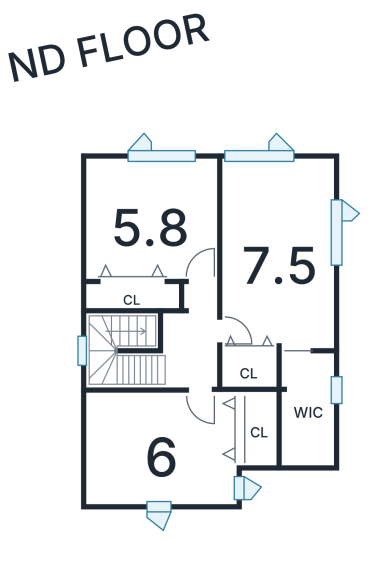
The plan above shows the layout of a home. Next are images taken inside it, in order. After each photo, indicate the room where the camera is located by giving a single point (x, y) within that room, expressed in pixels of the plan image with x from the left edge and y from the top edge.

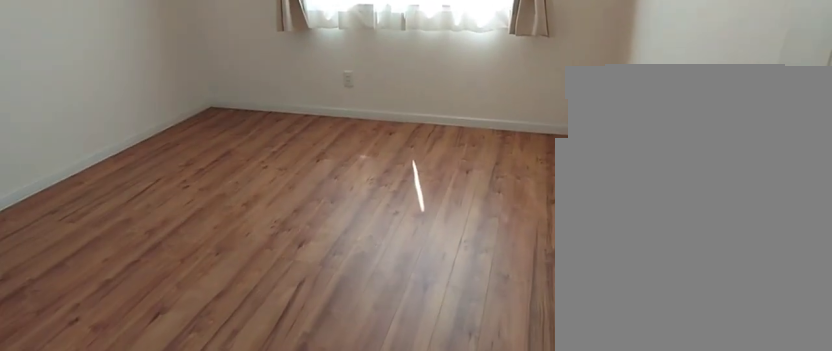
(154, 221)
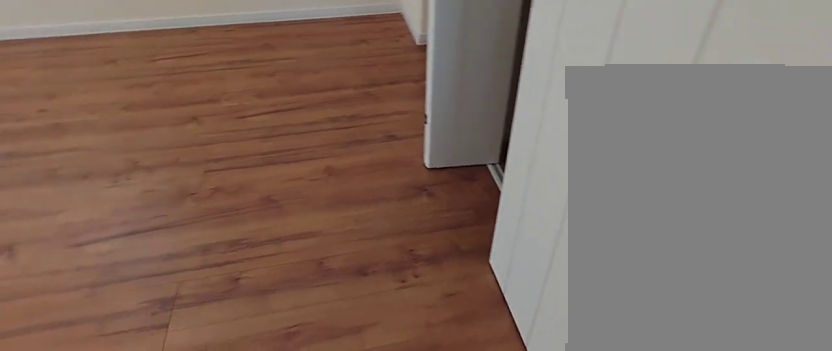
(275, 271)
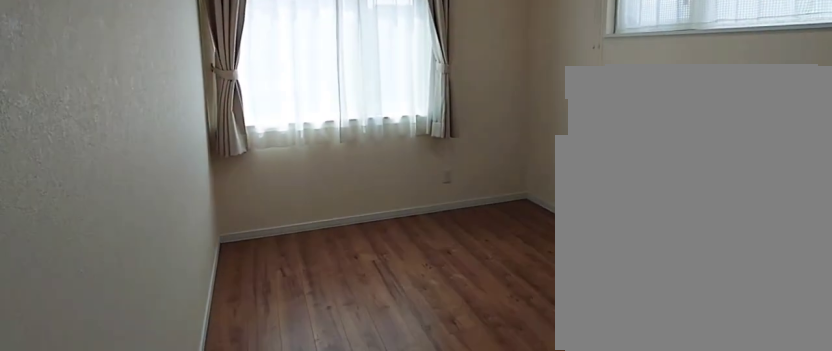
(276, 271)
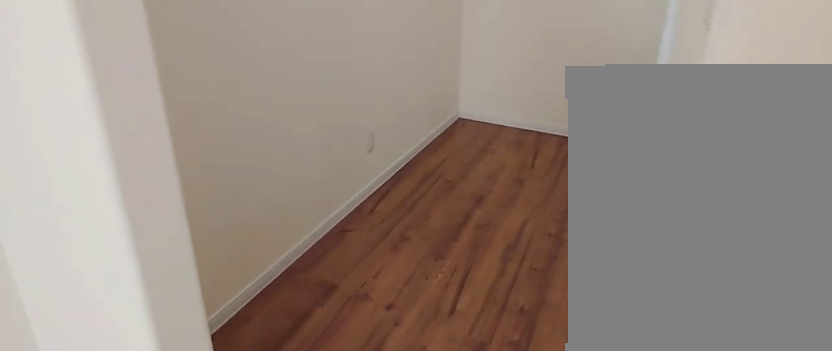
(307, 421)
